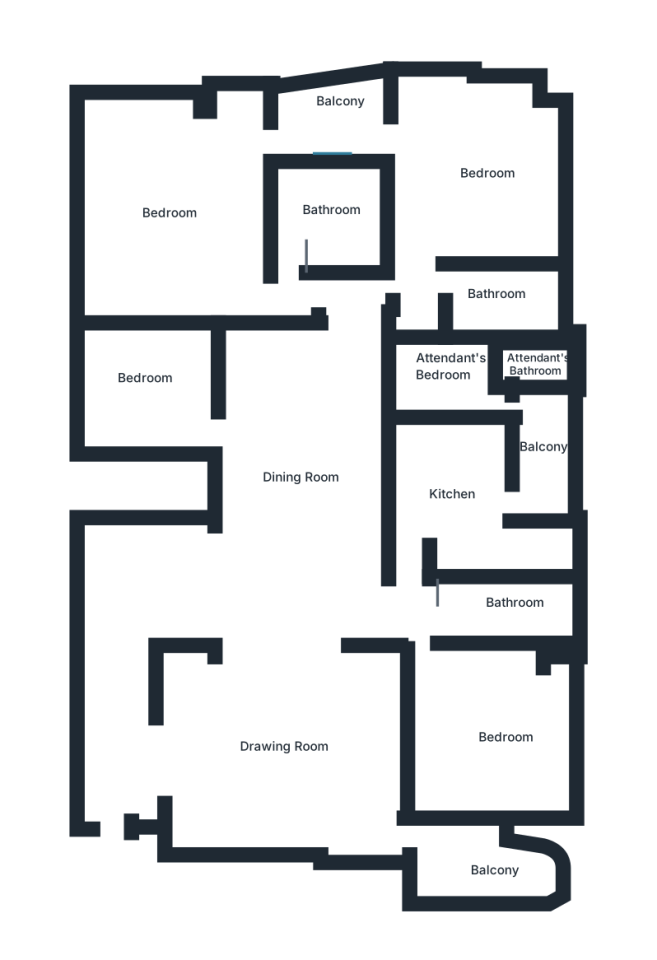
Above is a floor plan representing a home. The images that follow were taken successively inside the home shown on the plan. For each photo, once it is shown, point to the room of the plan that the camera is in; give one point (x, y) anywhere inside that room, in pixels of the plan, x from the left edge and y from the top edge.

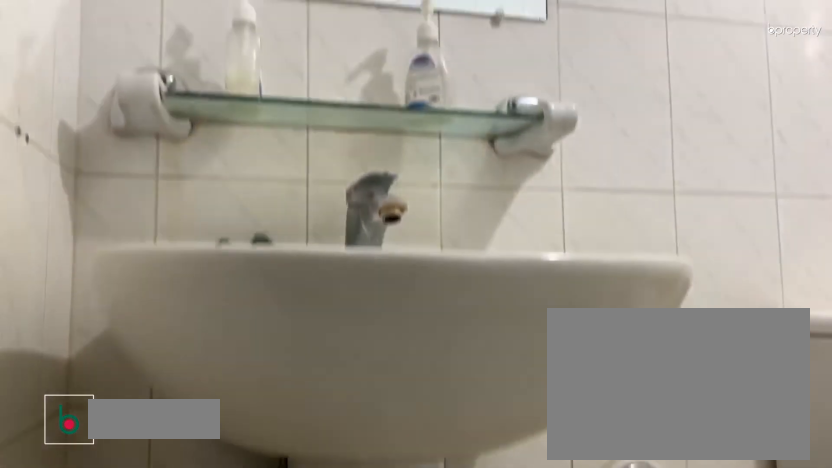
(486, 616)
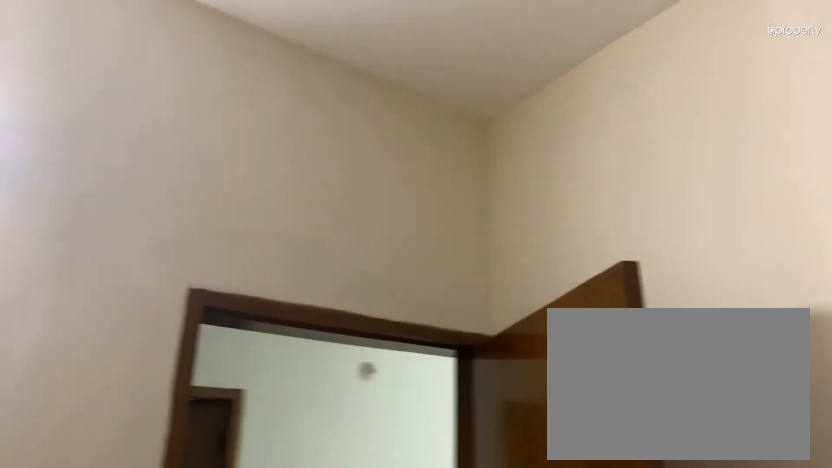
(450, 486)
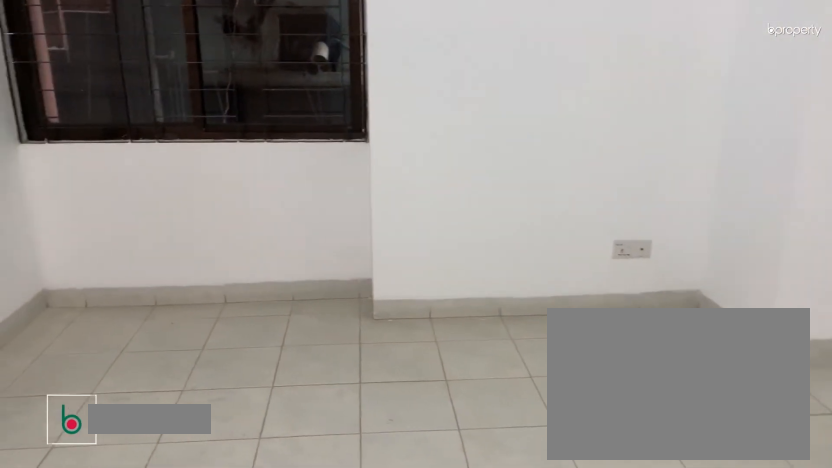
(456, 182)
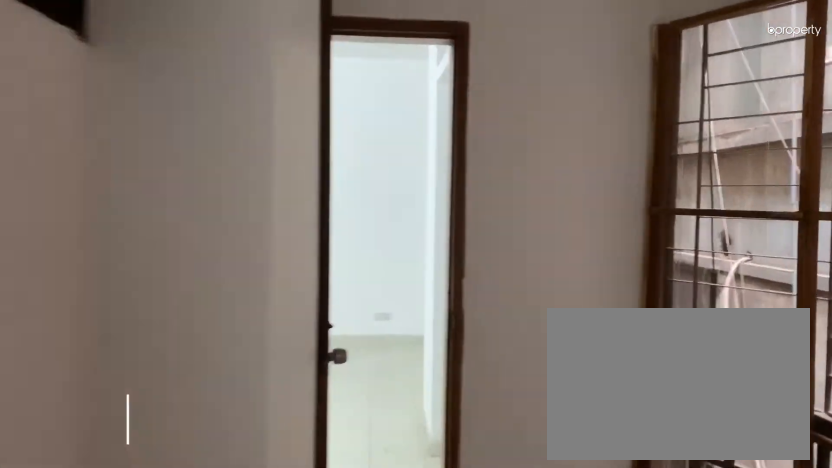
(331, 117)
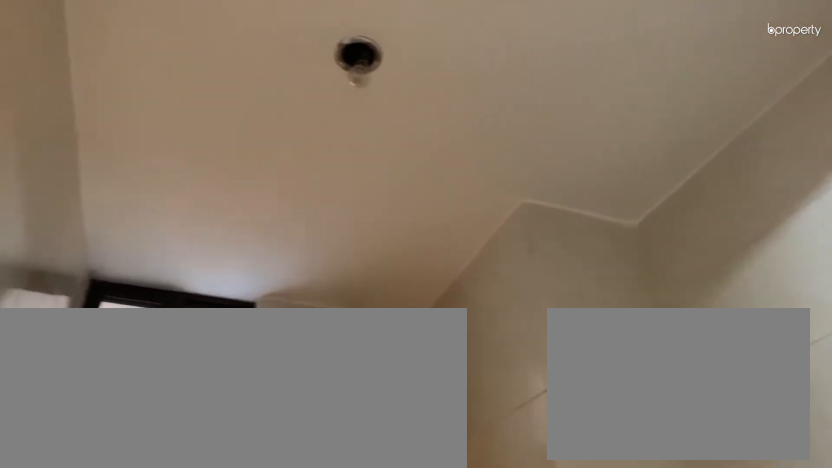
(495, 282)
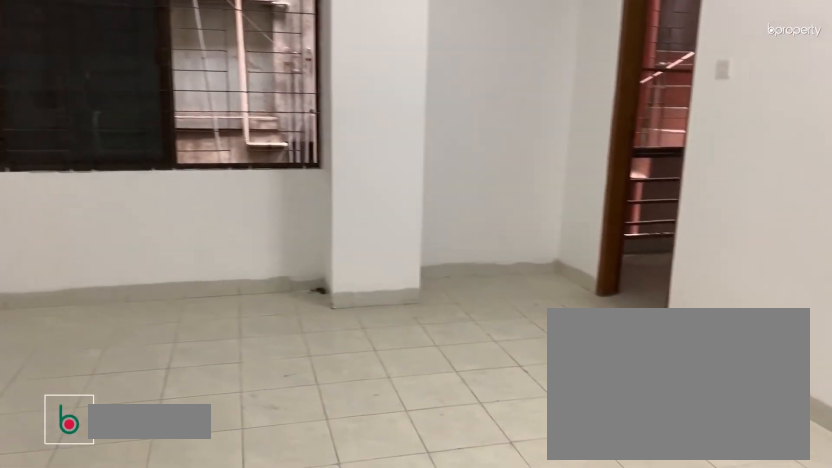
(193, 234)
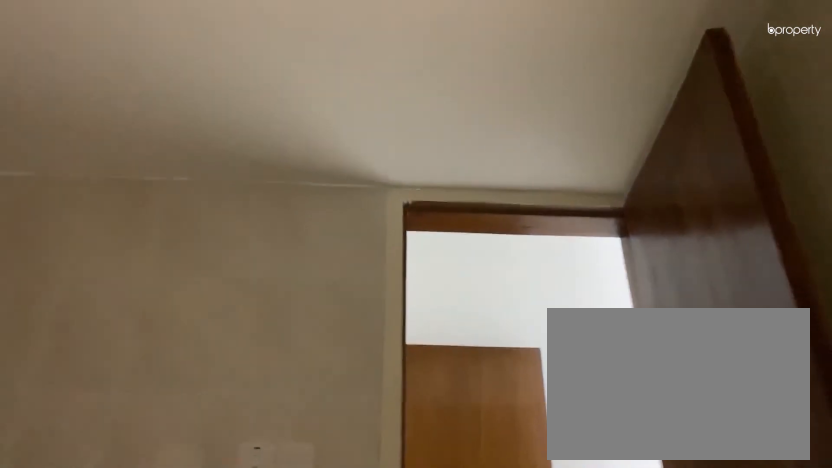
(313, 219)
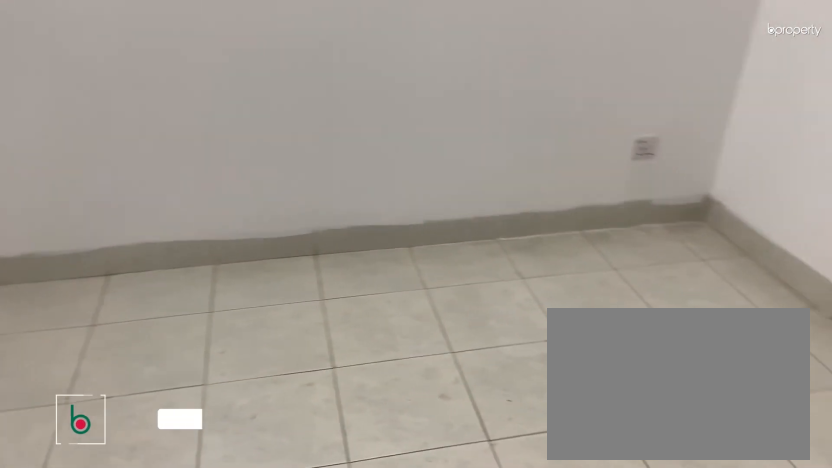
(154, 391)
